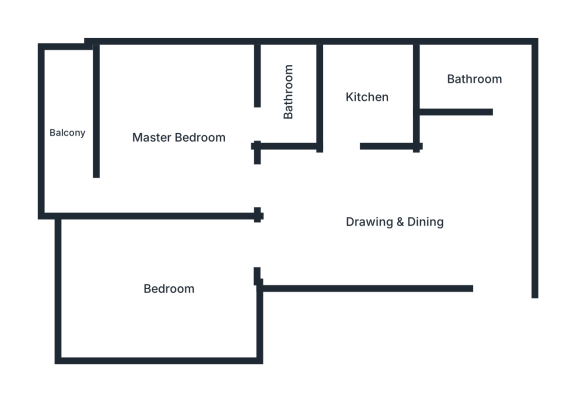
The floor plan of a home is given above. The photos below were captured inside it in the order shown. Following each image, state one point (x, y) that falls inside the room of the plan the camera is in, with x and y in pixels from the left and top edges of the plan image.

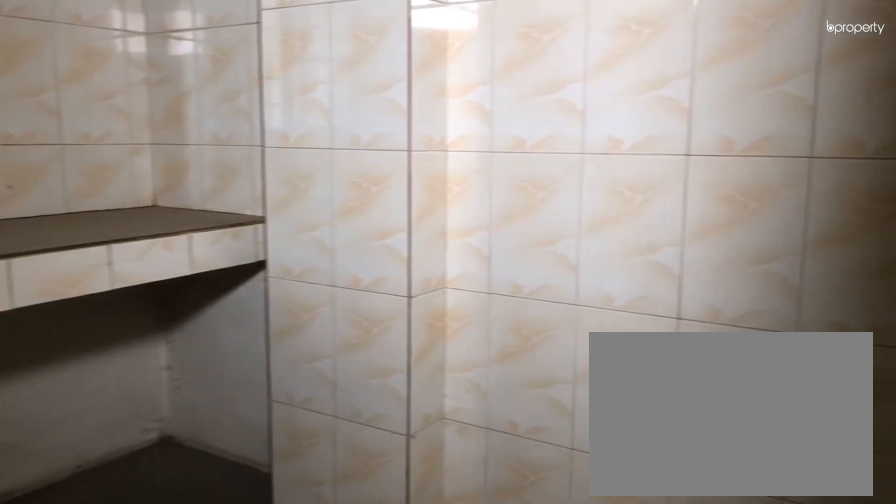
(367, 93)
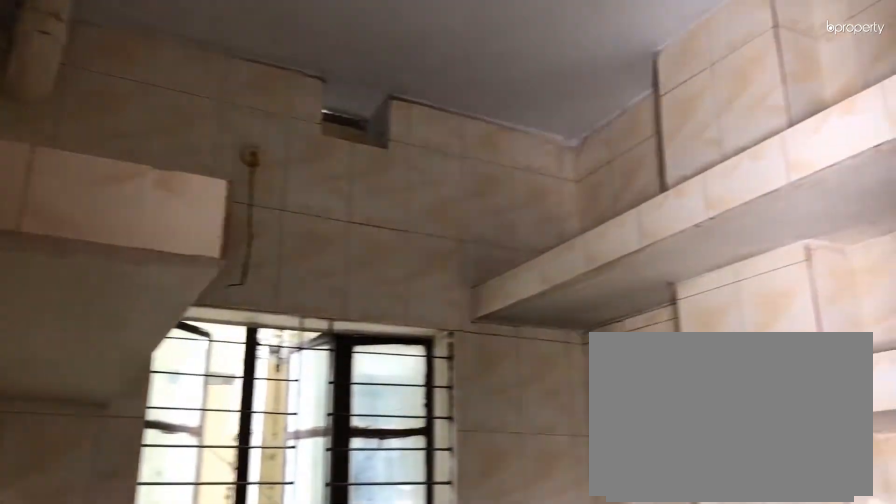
(368, 93)
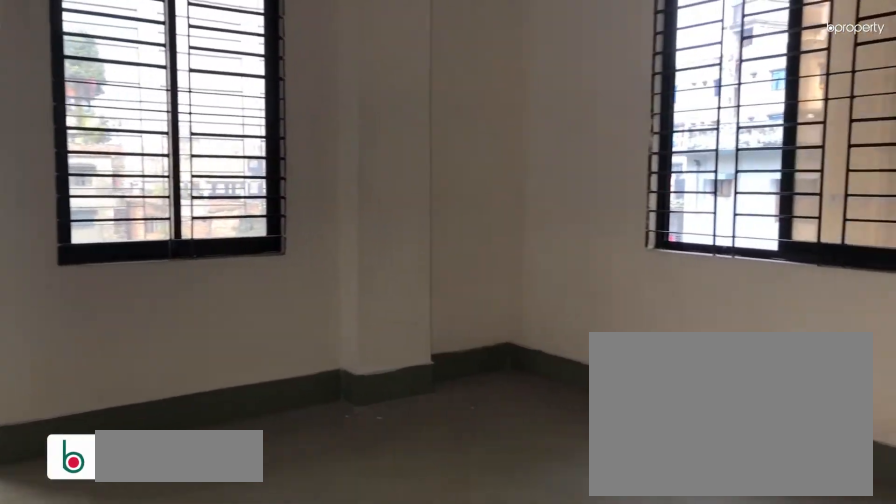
(175, 142)
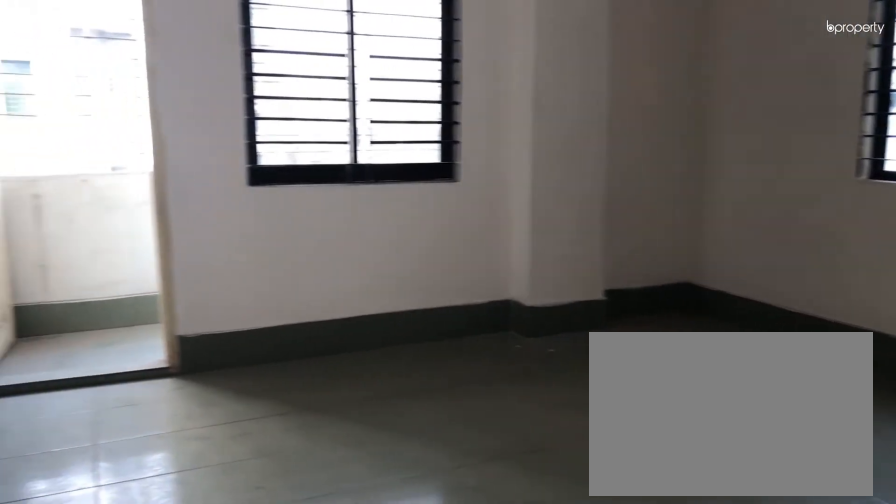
(175, 142)
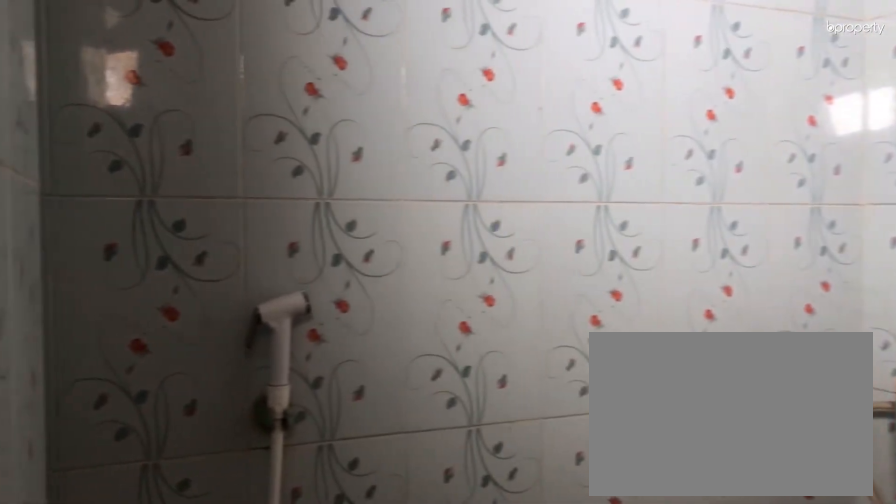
(286, 101)
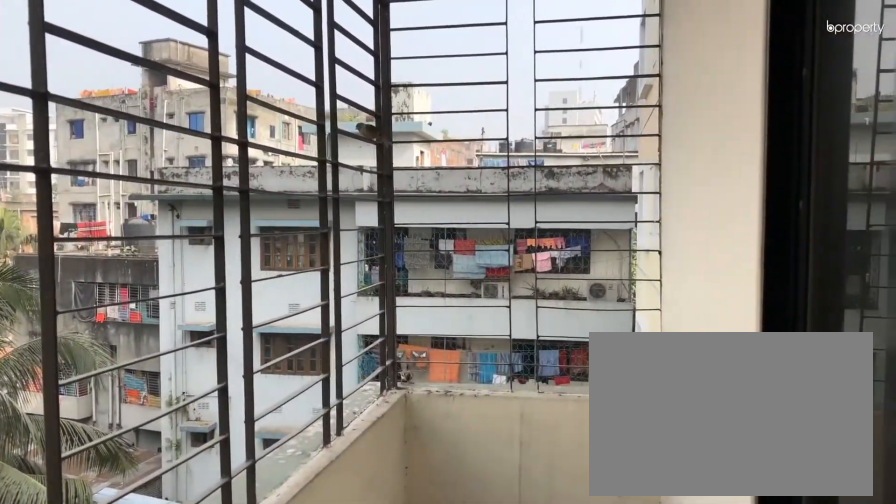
(66, 134)
